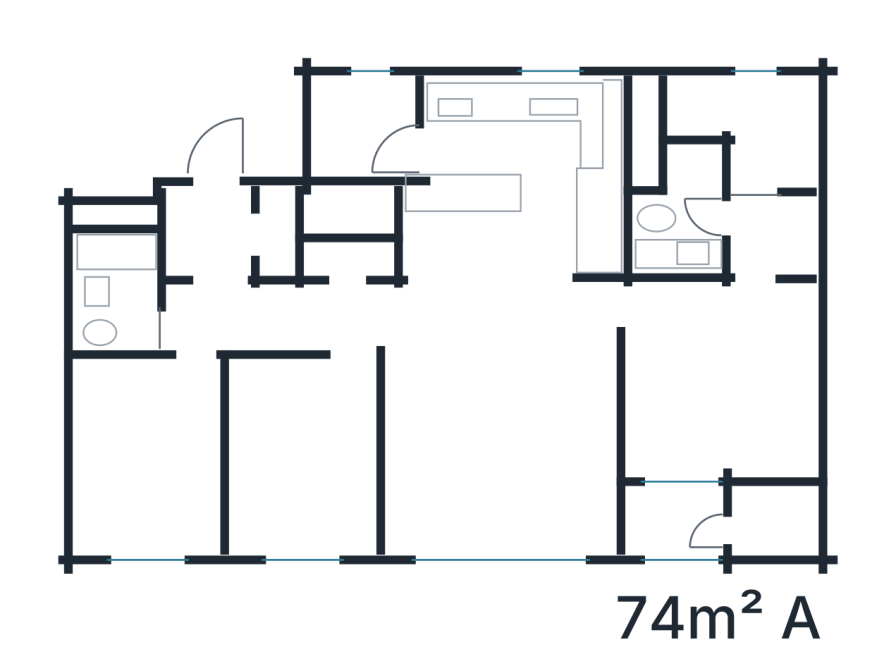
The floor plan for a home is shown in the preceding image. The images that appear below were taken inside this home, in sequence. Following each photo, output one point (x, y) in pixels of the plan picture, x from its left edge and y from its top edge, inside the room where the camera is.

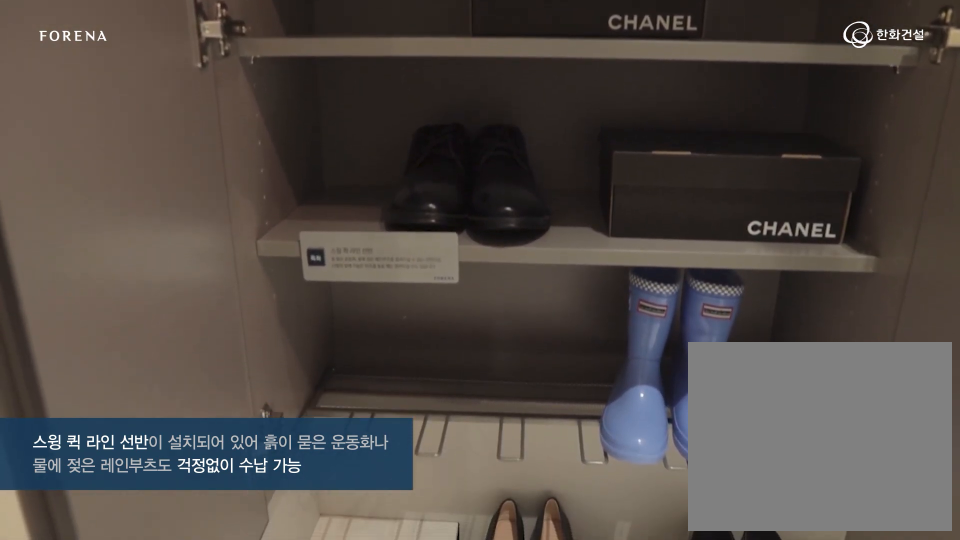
(220, 230)
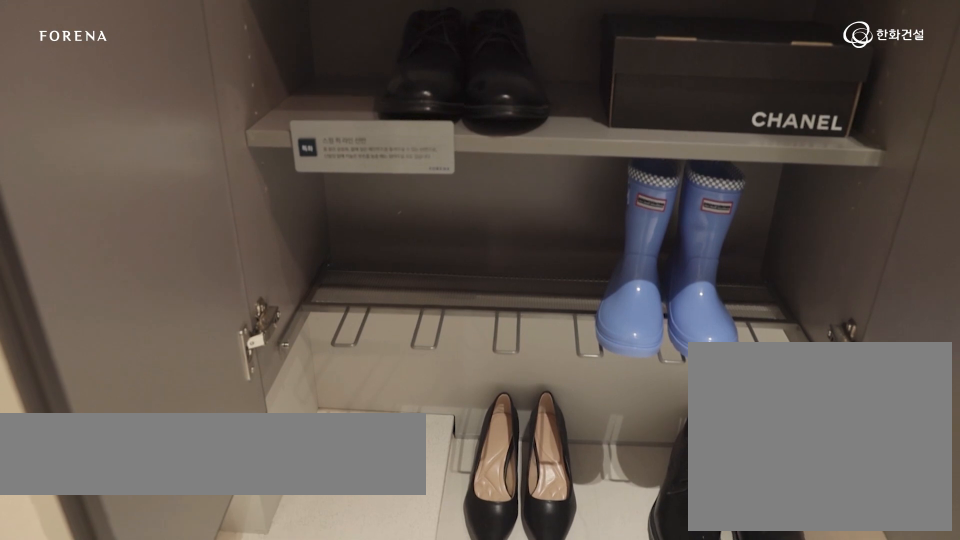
(219, 230)
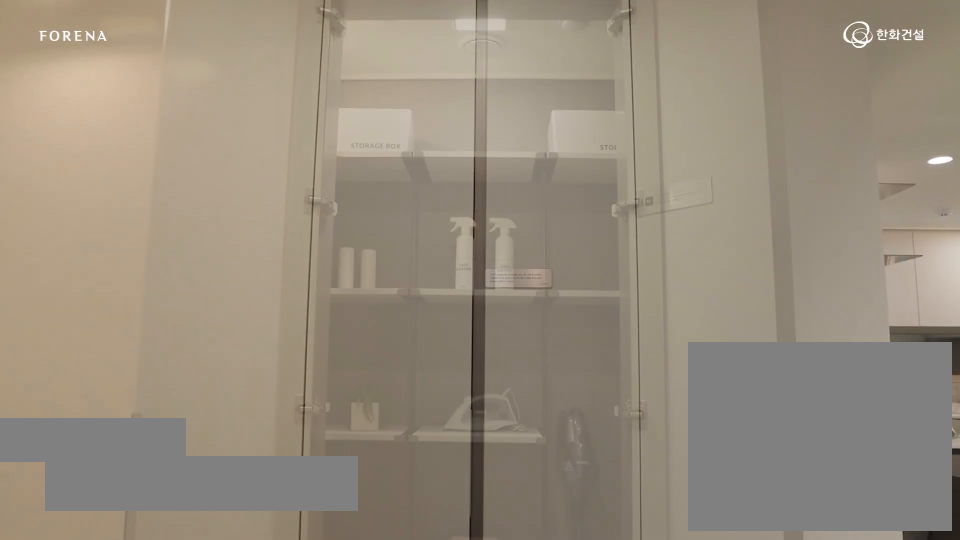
(319, 318)
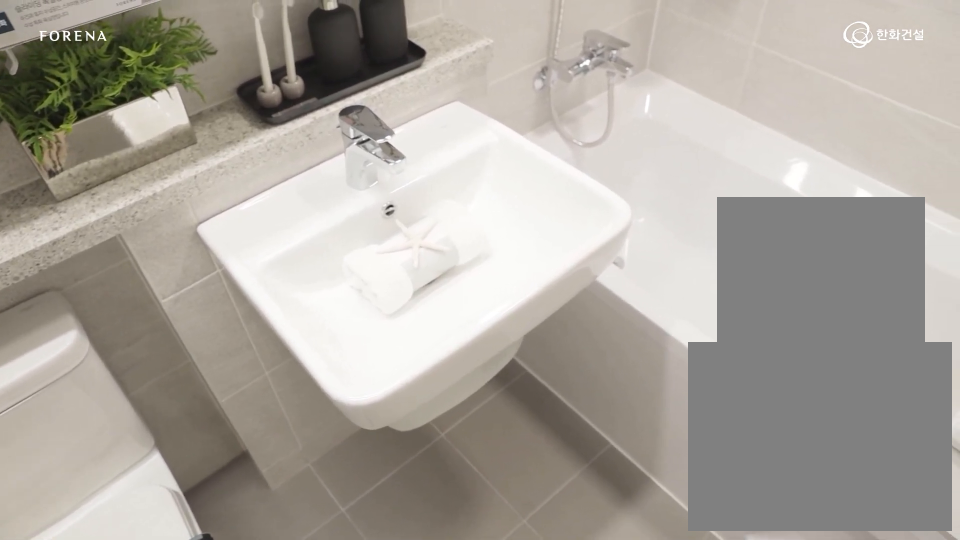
(150, 324)
